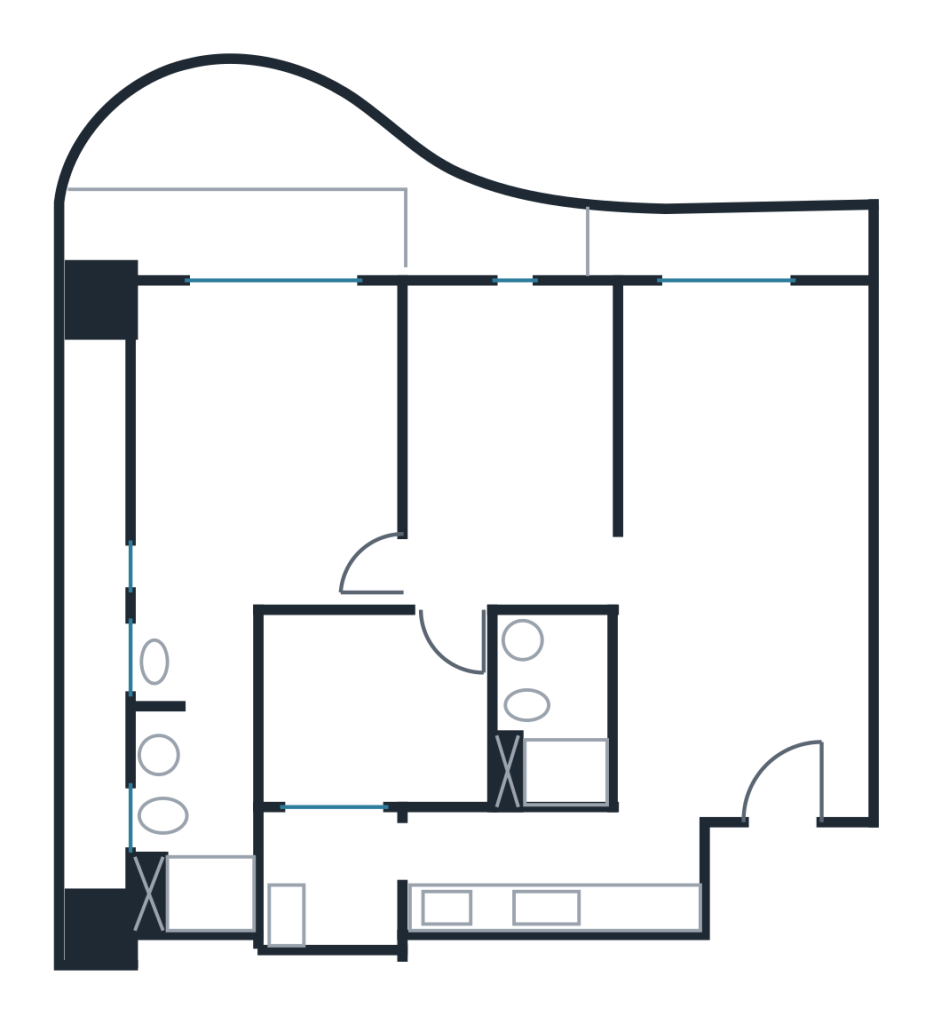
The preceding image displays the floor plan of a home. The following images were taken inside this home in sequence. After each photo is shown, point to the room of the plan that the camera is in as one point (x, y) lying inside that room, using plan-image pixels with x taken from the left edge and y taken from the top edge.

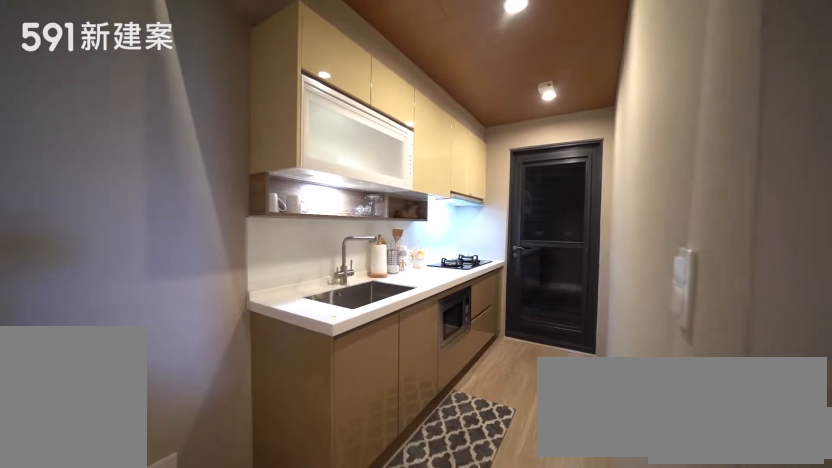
(533, 870)
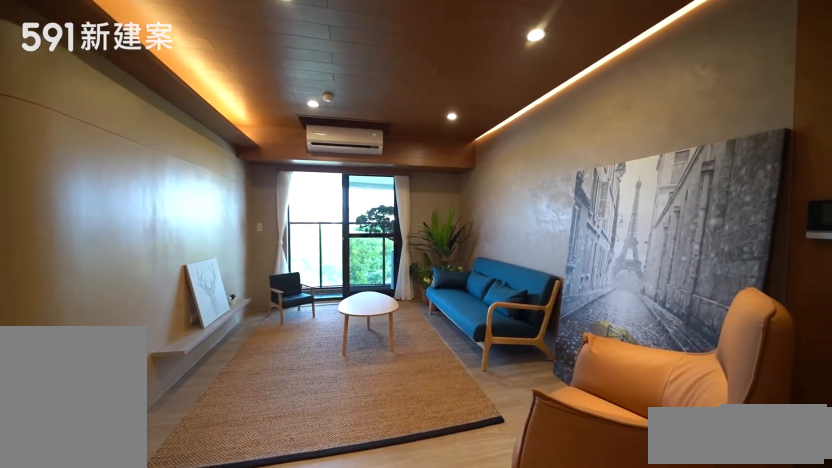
(741, 429)
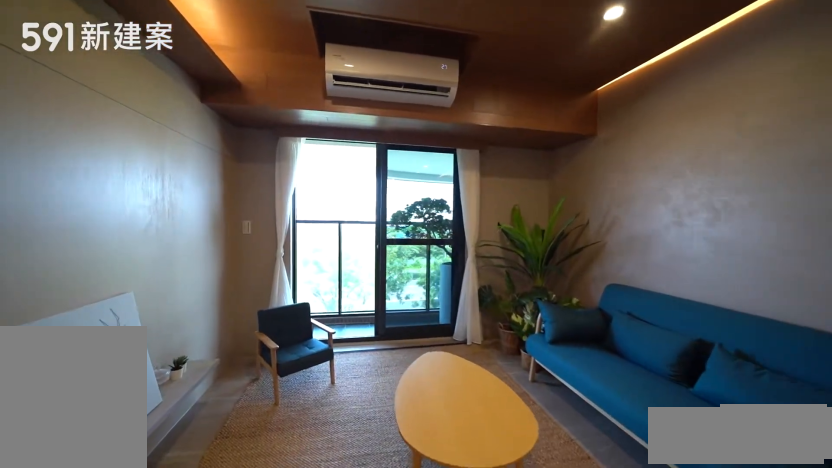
(741, 429)
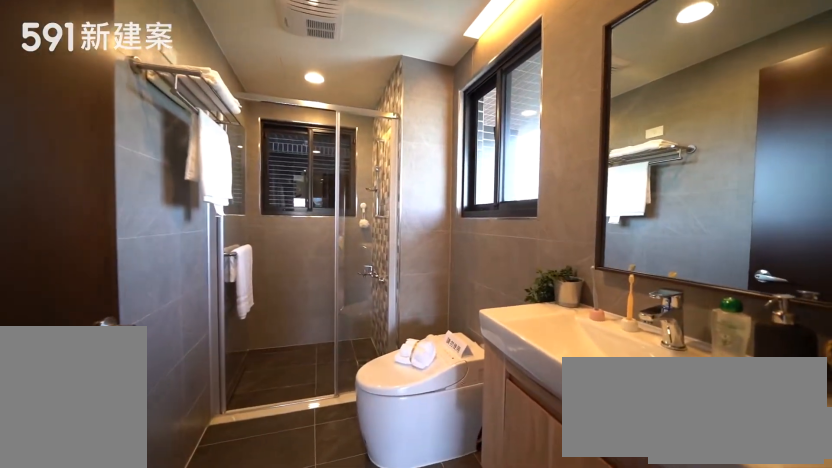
(189, 834)
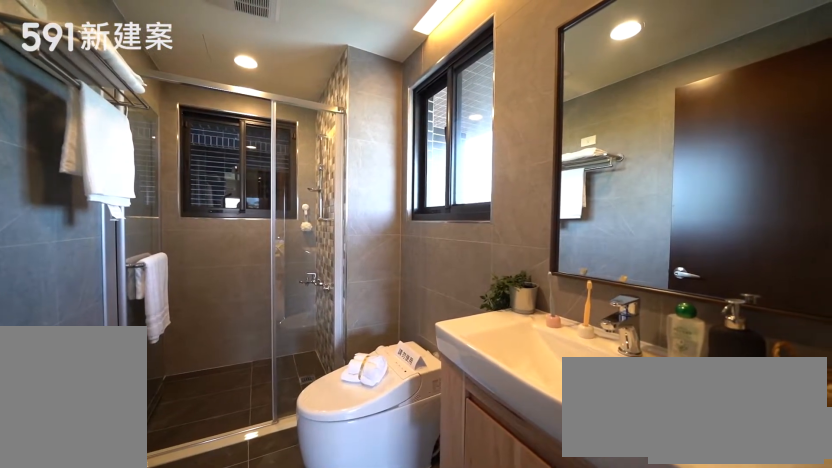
(189, 834)
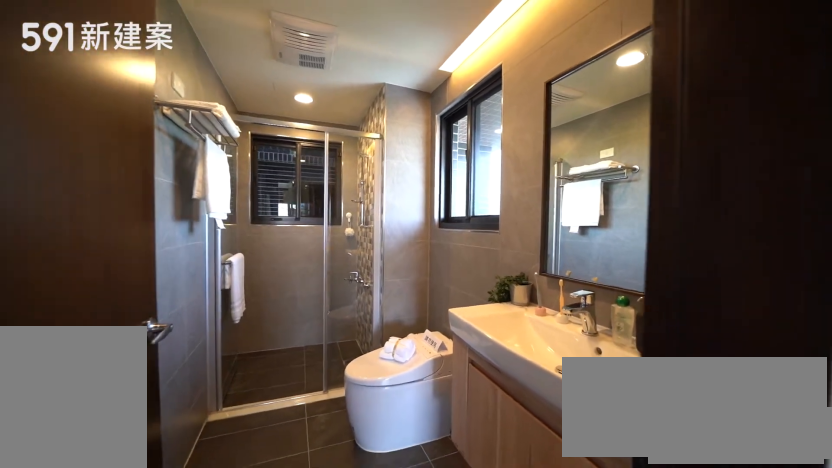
(189, 834)
